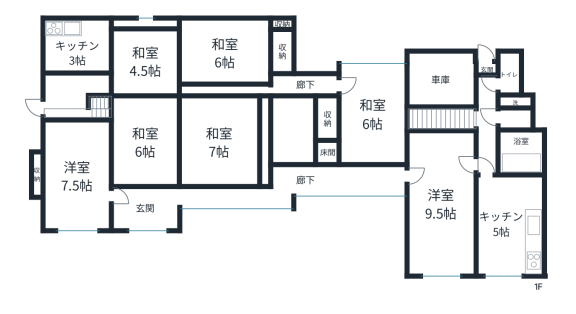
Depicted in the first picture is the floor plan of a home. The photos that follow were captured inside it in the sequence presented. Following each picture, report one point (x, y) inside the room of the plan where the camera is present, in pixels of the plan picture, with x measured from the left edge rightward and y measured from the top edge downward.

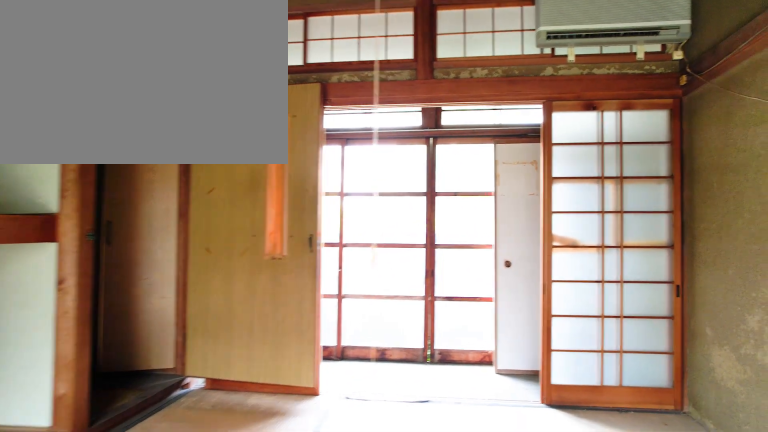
(371, 113)
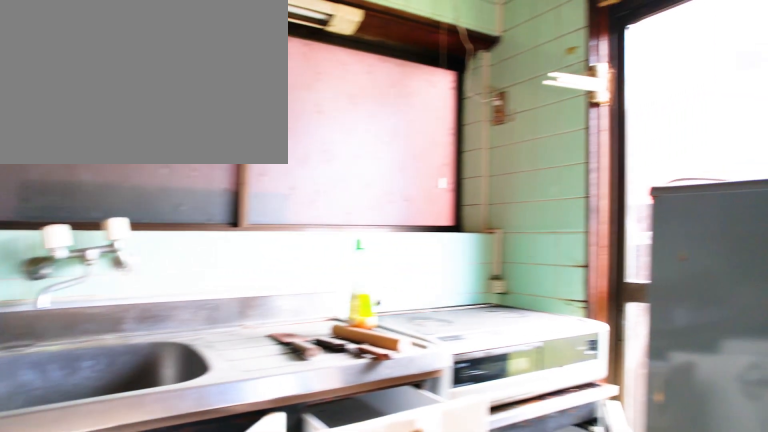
(508, 223)
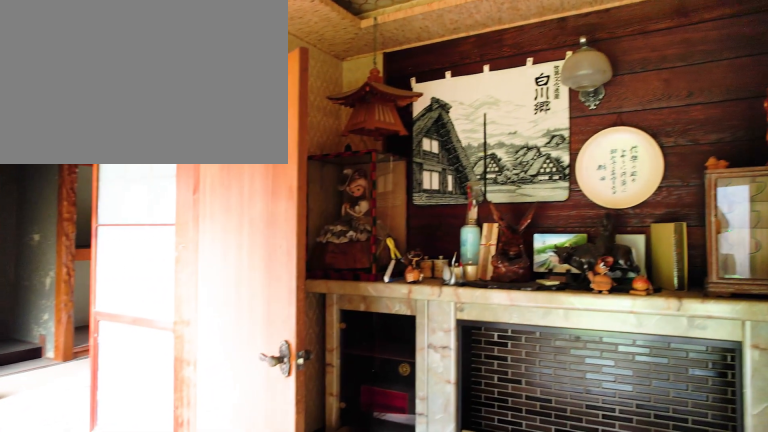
(441, 203)
